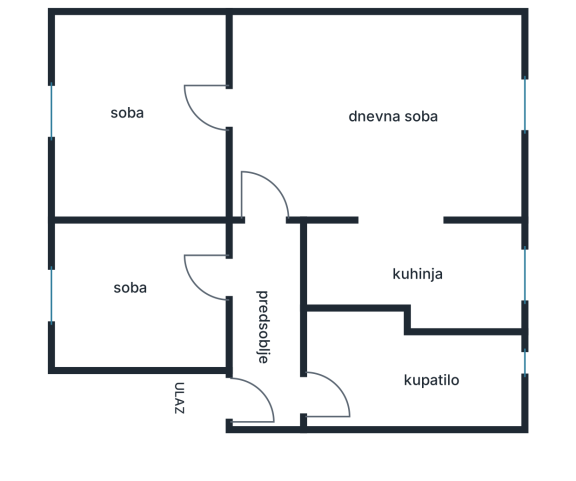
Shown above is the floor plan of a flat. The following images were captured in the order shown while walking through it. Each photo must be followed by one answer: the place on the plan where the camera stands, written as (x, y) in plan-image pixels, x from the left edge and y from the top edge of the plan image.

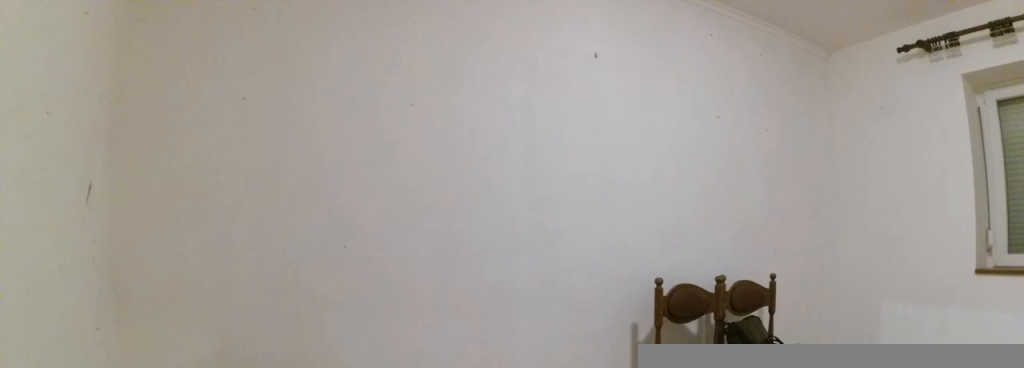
(267, 137)
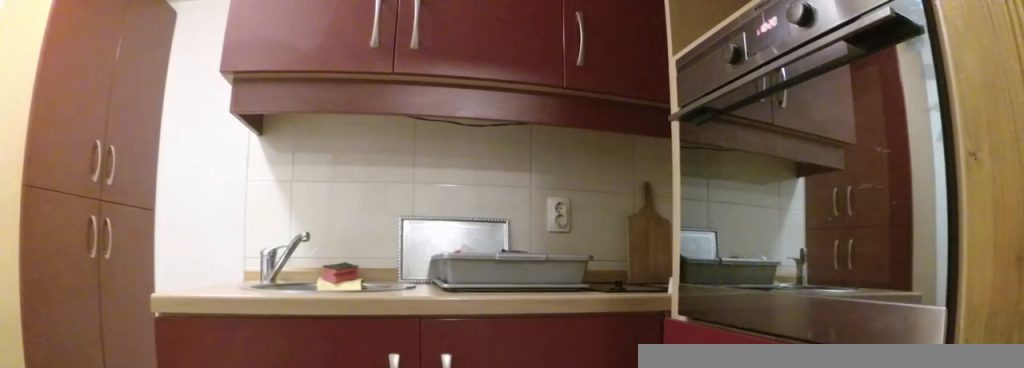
(392, 201)
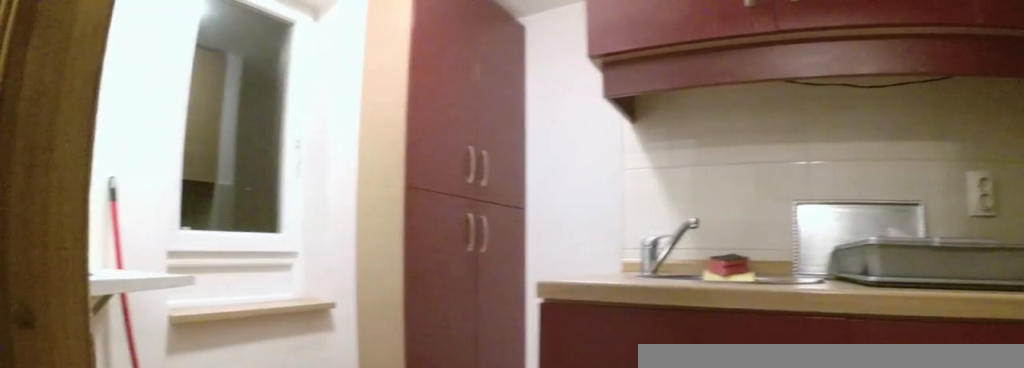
(378, 235)
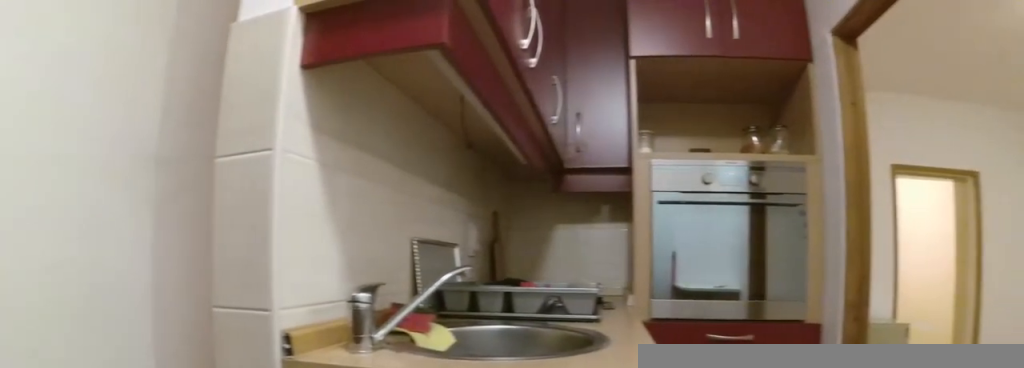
(521, 252)
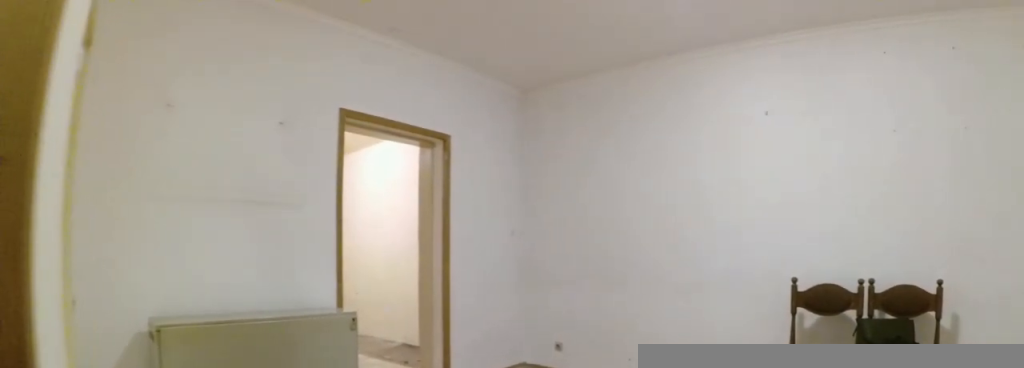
(423, 236)
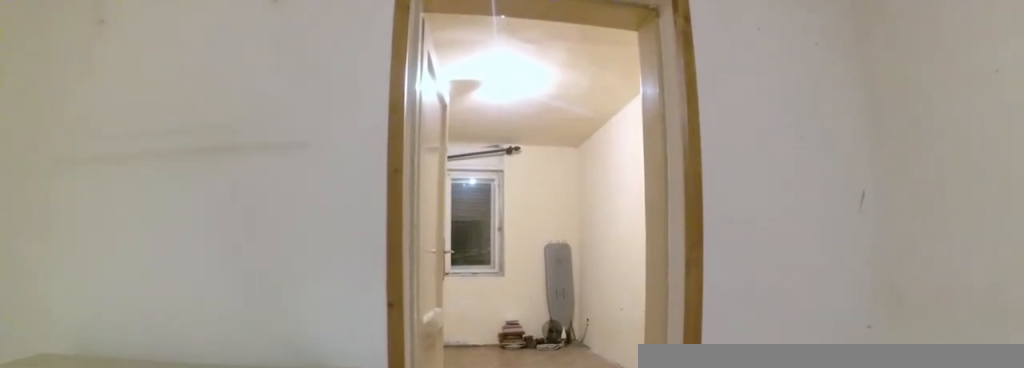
(334, 165)
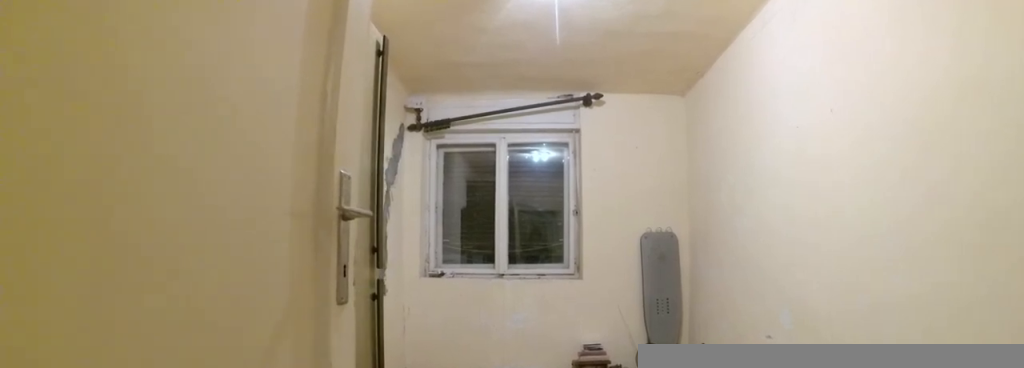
(249, 122)
